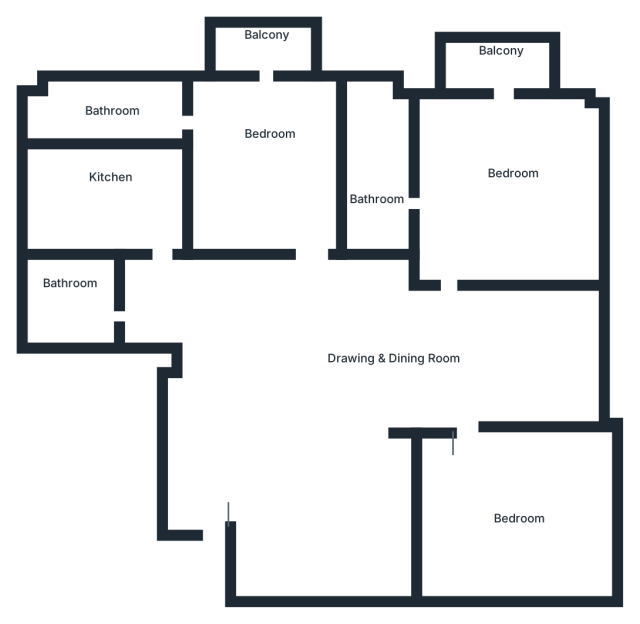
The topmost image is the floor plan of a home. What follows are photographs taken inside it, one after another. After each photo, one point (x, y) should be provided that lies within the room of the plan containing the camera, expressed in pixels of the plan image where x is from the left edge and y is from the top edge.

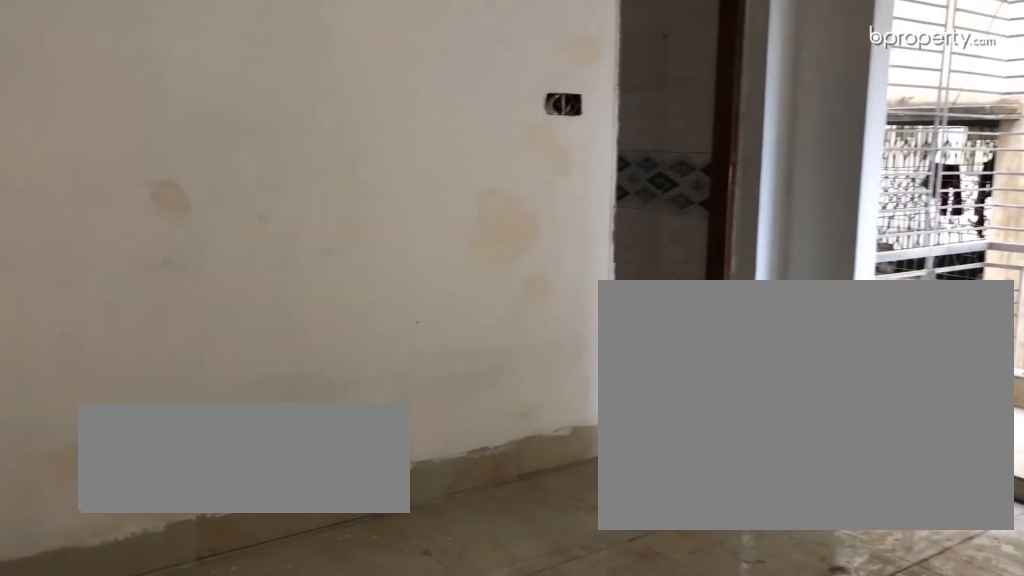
(273, 171)
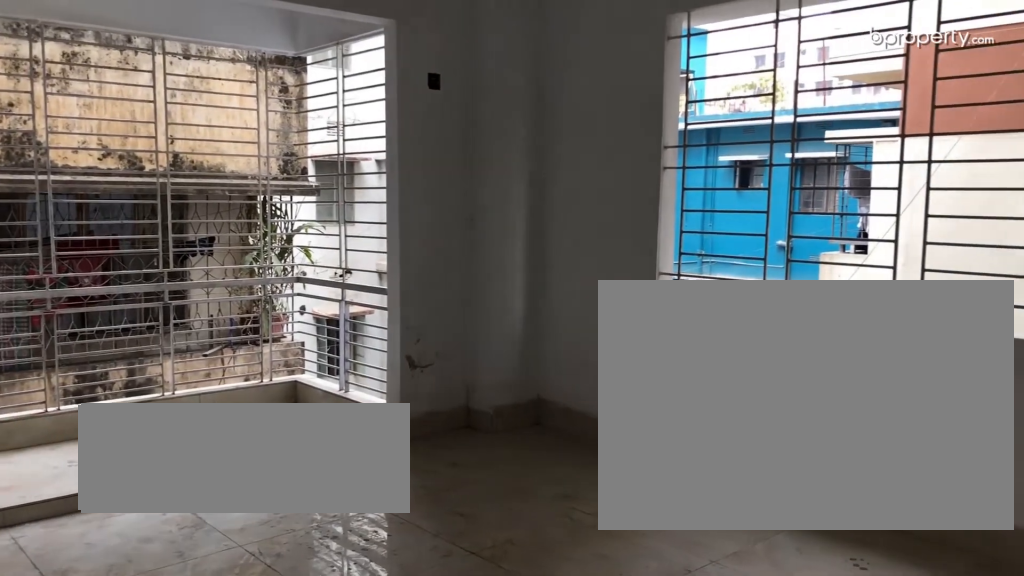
(505, 200)
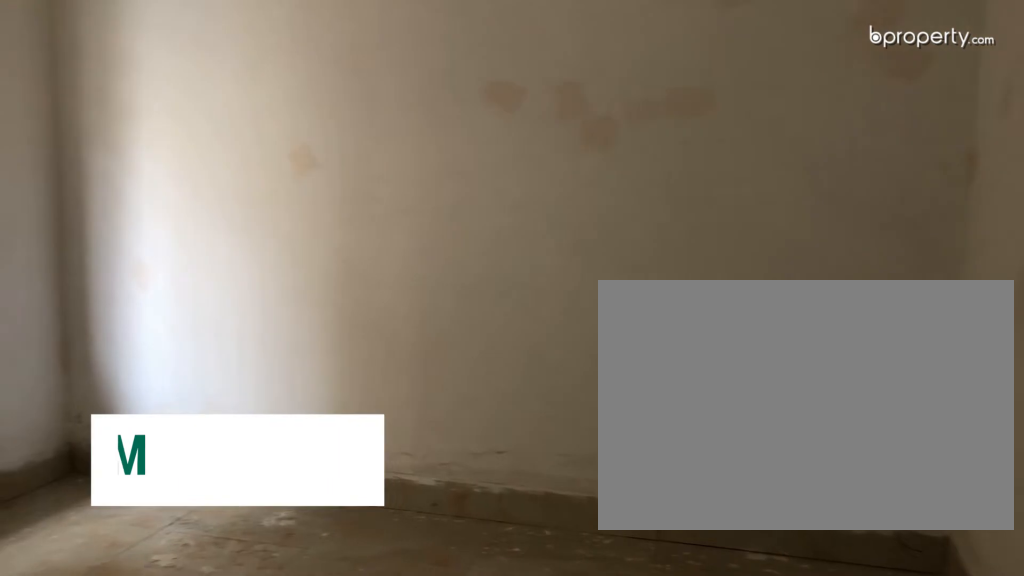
(511, 506)
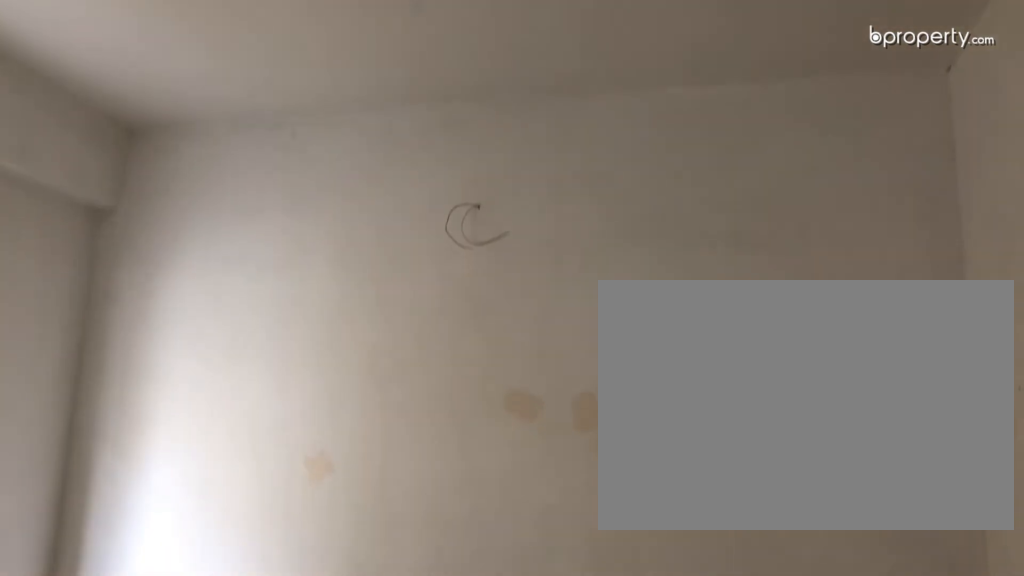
(511, 506)
